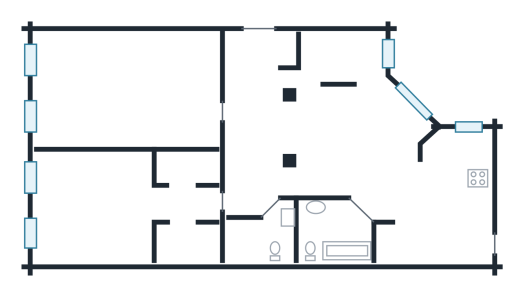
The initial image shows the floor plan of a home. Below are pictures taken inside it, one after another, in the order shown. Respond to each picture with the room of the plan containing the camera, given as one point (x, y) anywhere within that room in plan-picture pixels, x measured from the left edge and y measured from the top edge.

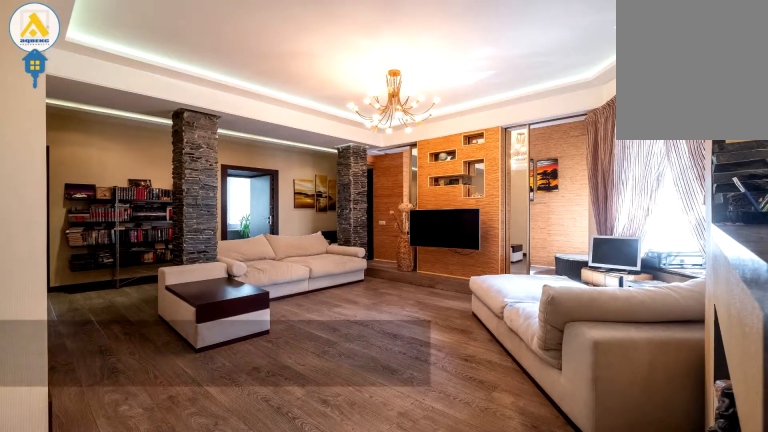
(327, 131)
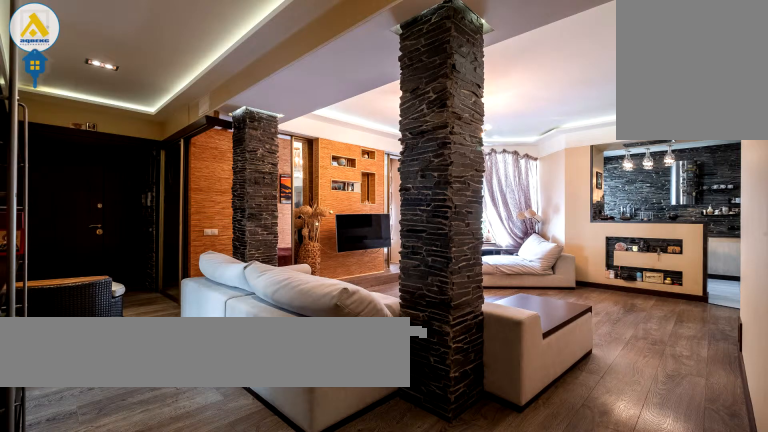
(332, 131)
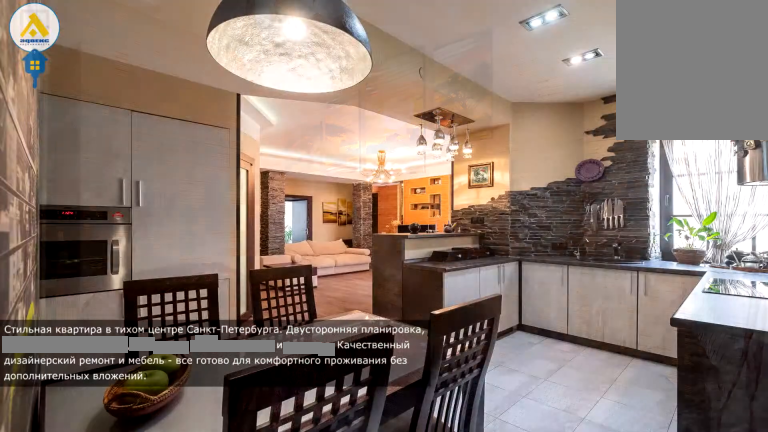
(435, 210)
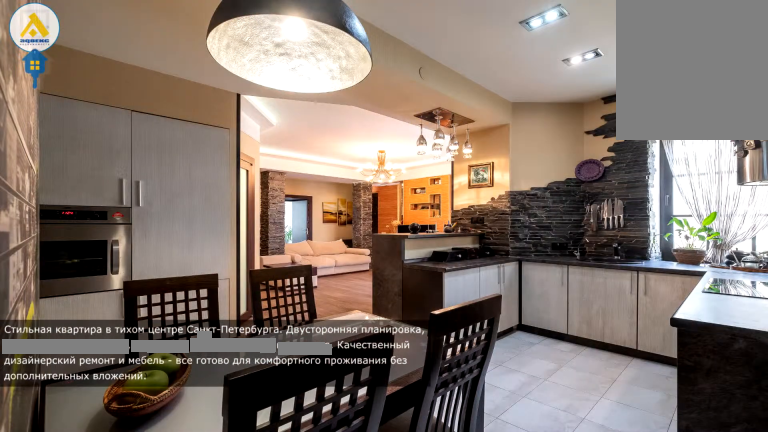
(443, 203)
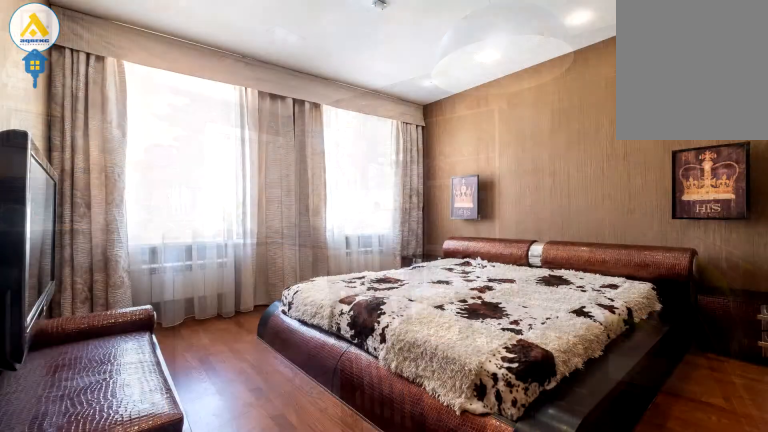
(89, 206)
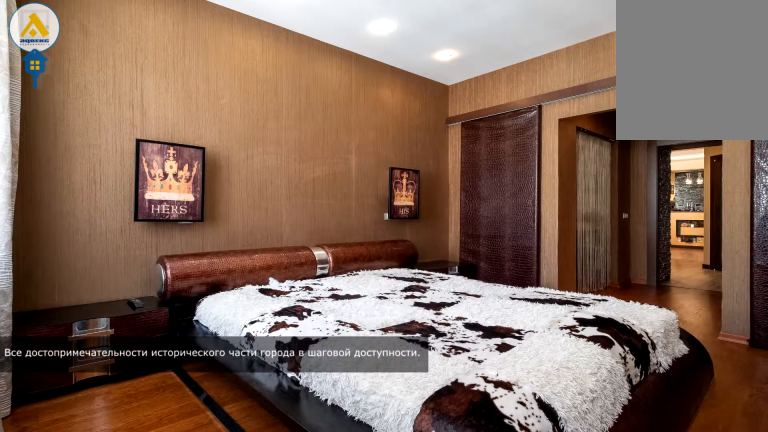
(89, 206)
